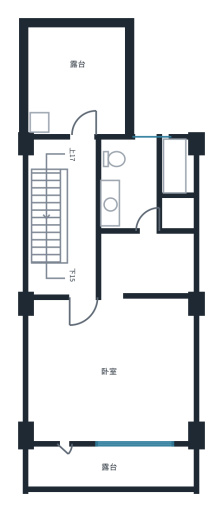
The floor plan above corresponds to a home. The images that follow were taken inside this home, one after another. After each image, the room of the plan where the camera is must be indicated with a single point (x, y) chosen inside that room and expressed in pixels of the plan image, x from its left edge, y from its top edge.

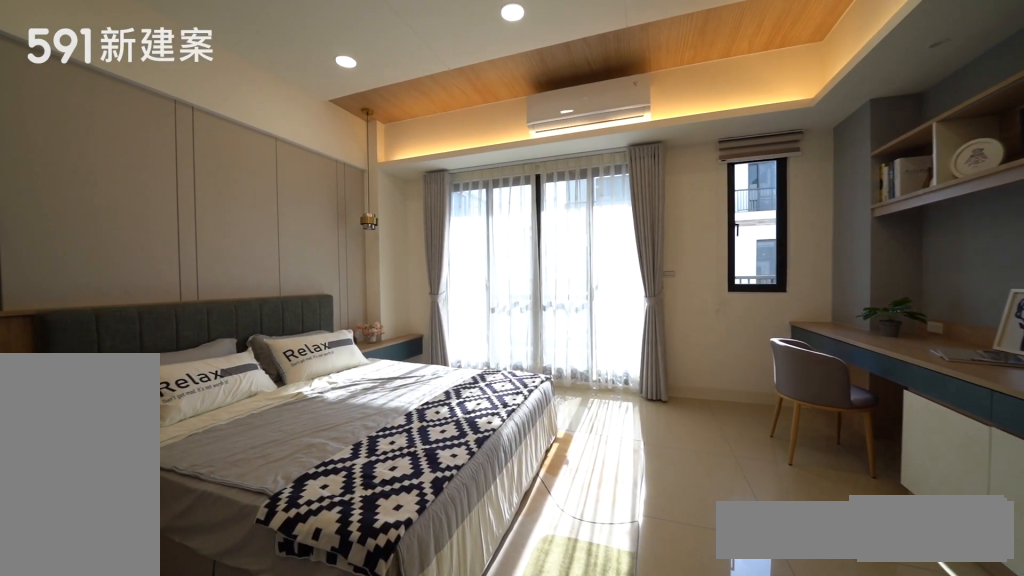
(111, 370)
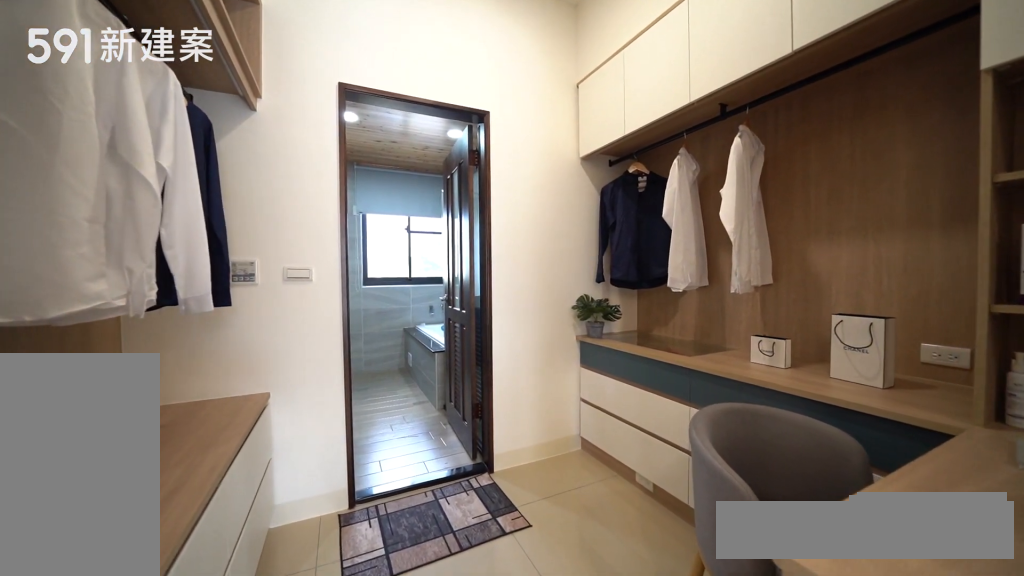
(147, 264)
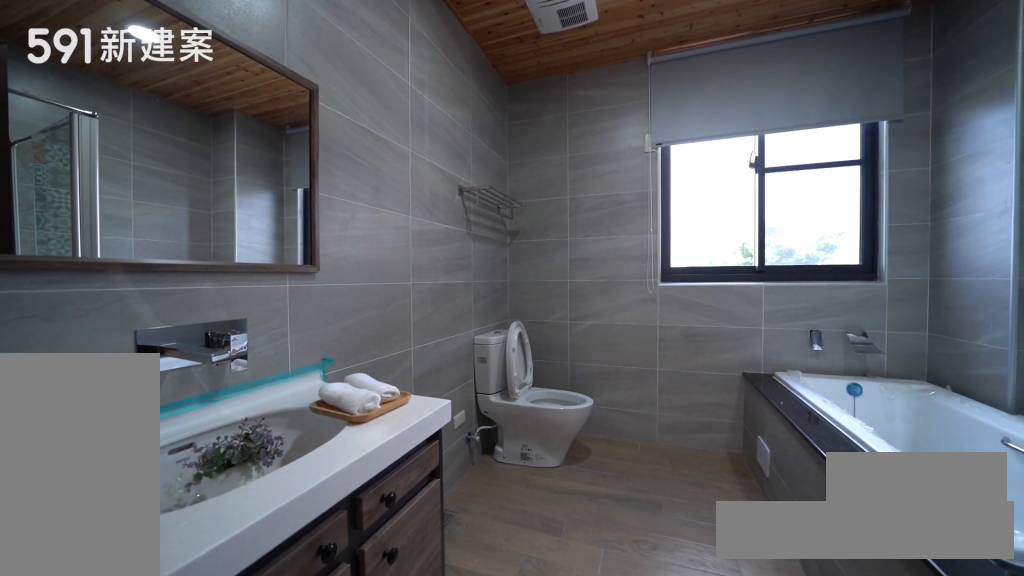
(174, 167)
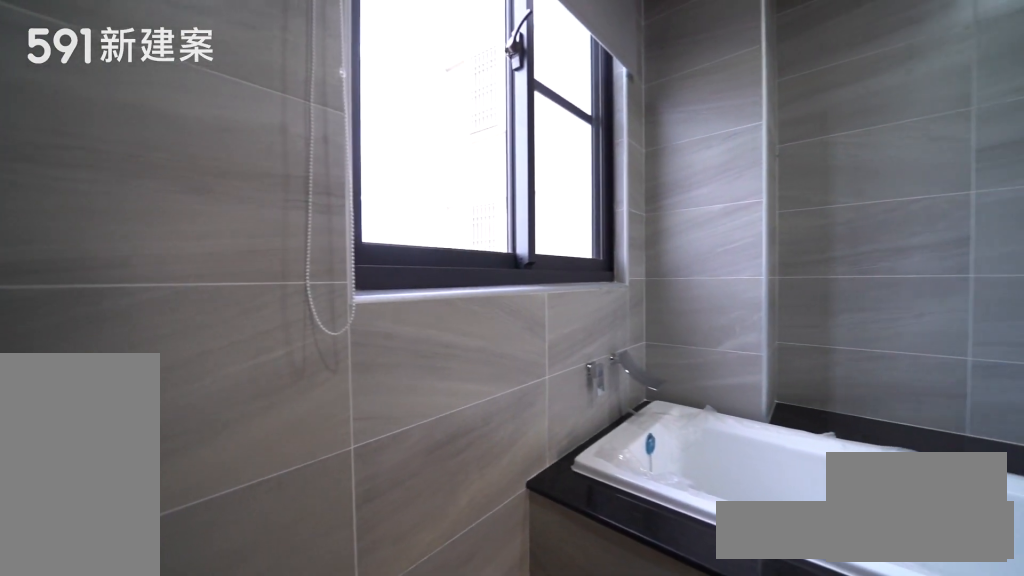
(174, 167)
